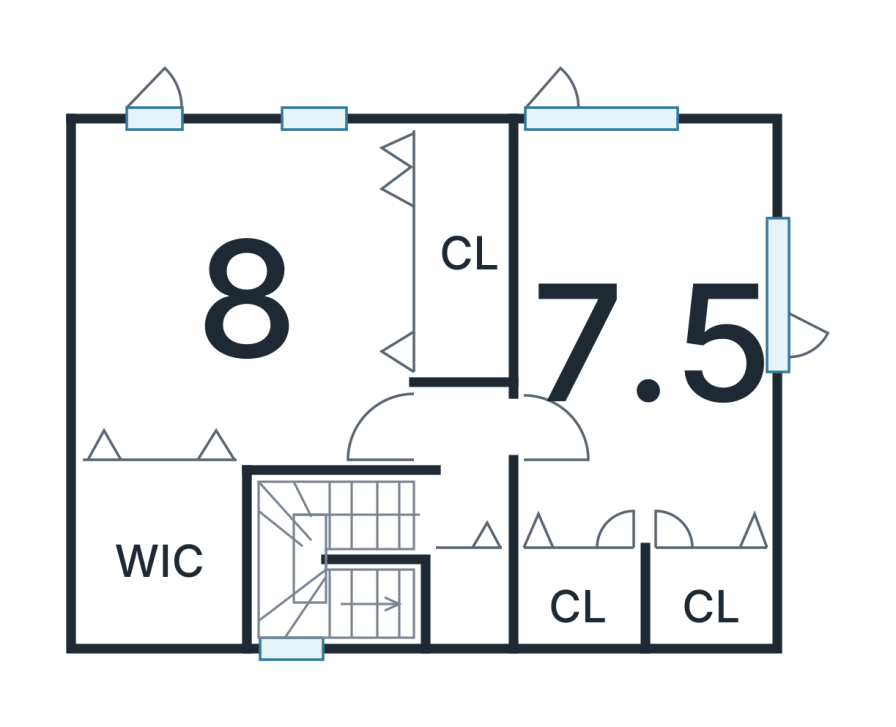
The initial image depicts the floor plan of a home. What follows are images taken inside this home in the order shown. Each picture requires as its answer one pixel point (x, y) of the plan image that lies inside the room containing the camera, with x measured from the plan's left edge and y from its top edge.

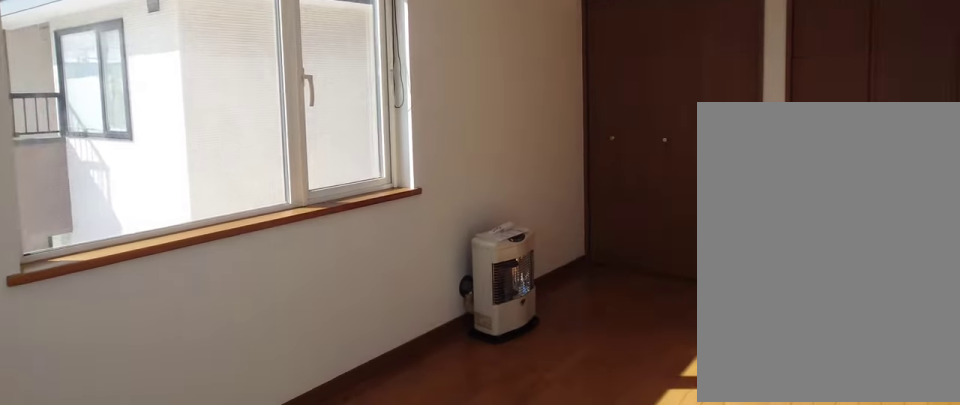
(631, 330)
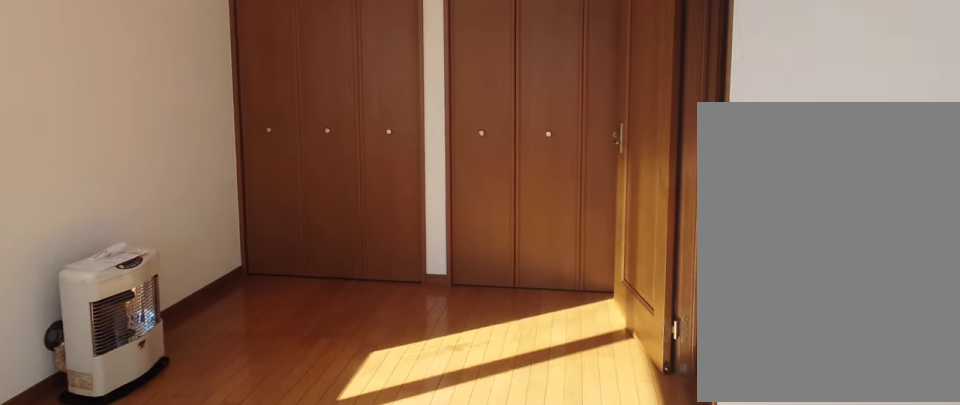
(631, 330)
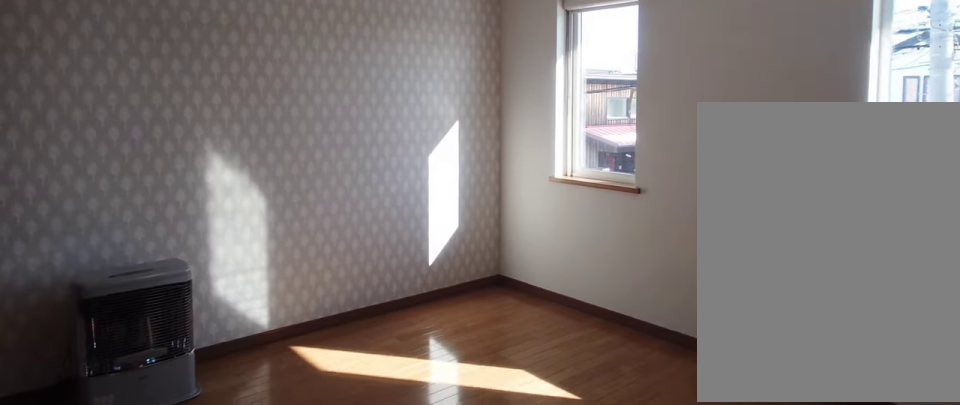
(241, 337)
